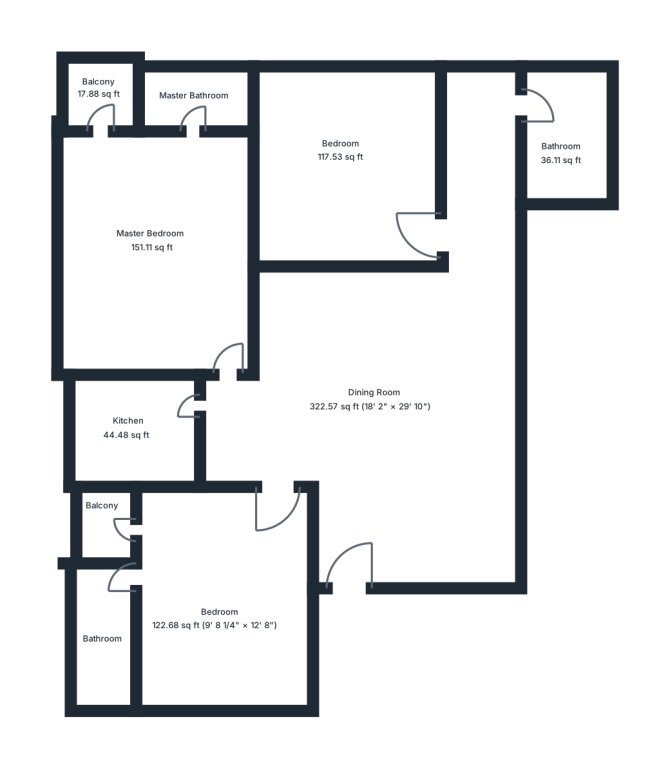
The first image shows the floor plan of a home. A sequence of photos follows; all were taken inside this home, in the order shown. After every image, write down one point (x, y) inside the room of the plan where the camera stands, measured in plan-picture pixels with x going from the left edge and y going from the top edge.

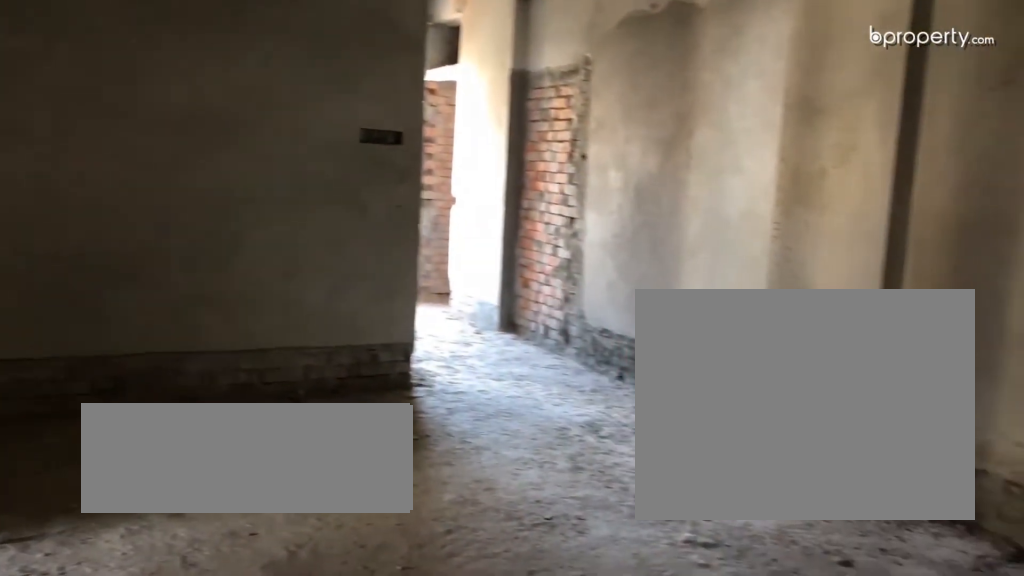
(399, 421)
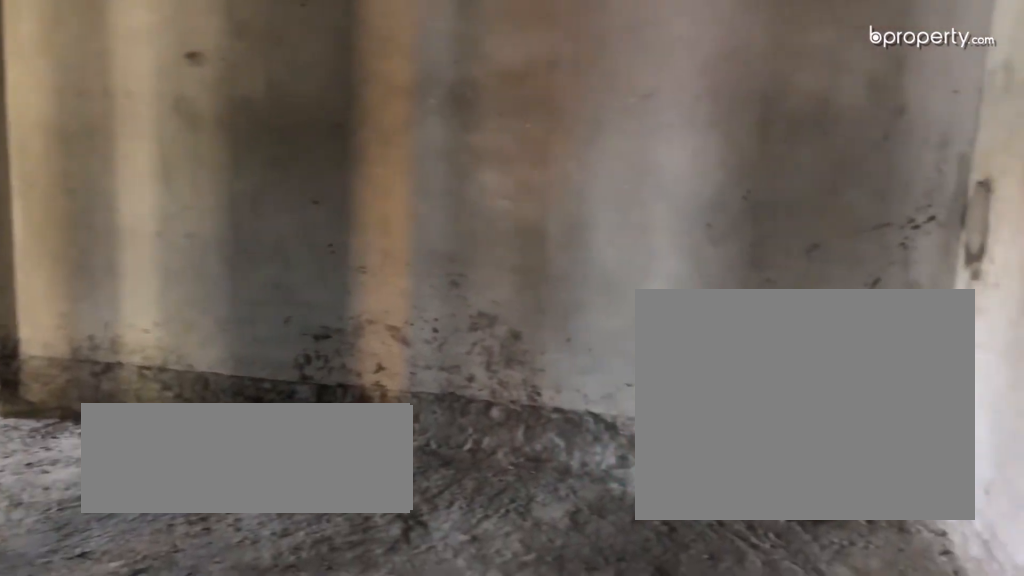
(399, 421)
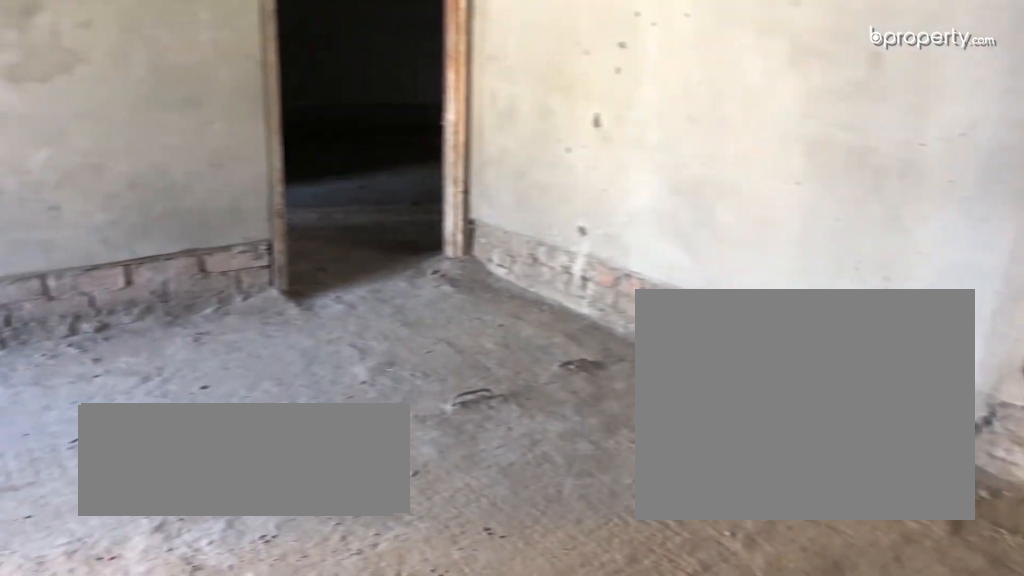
(220, 592)
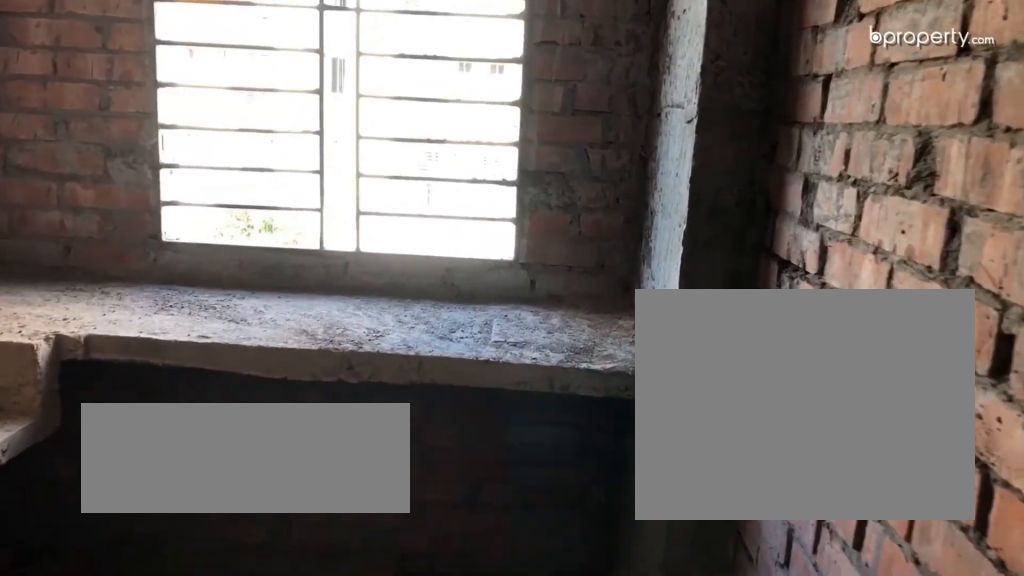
(132, 425)
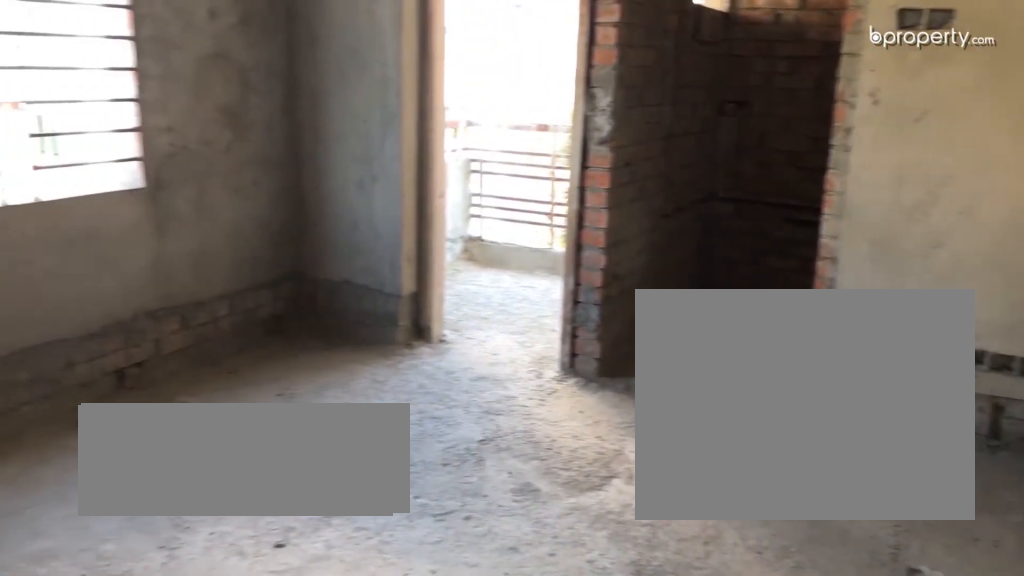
(179, 246)
